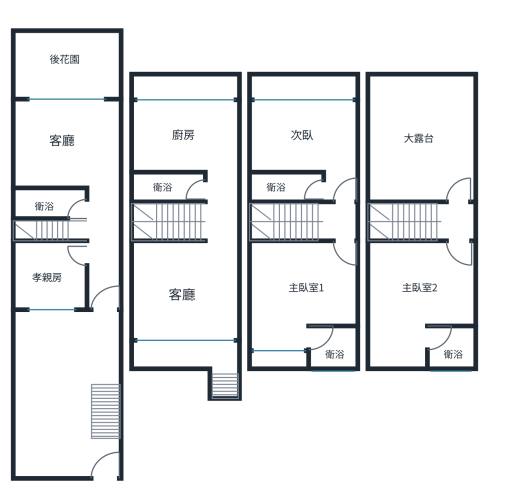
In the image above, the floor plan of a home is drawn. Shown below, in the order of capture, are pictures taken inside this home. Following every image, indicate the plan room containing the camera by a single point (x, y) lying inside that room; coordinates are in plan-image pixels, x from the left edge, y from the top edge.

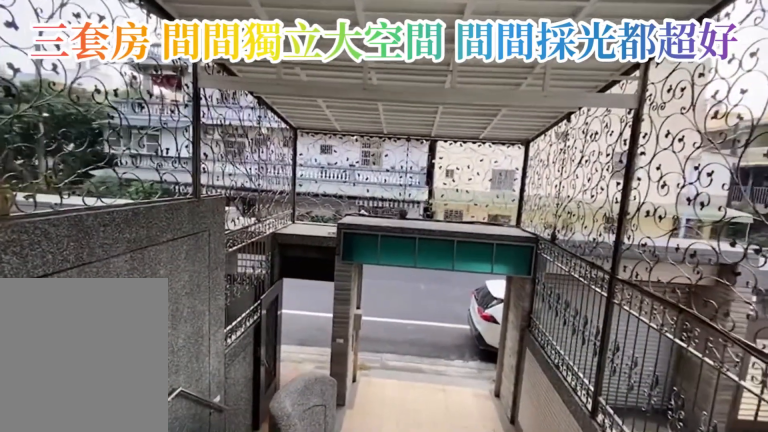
(219, 357)
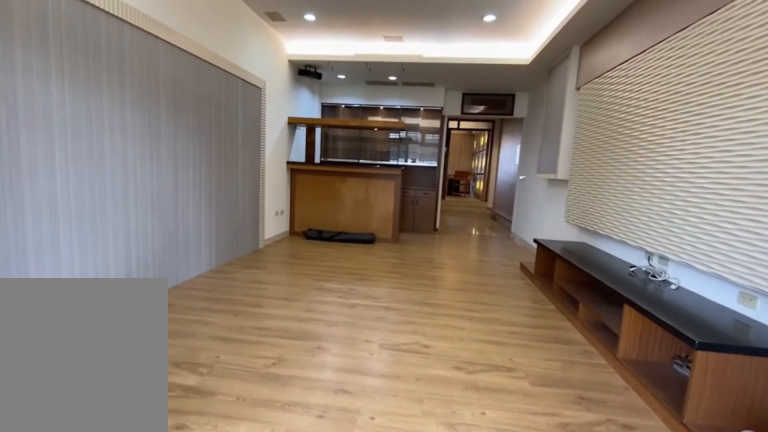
(206, 289)
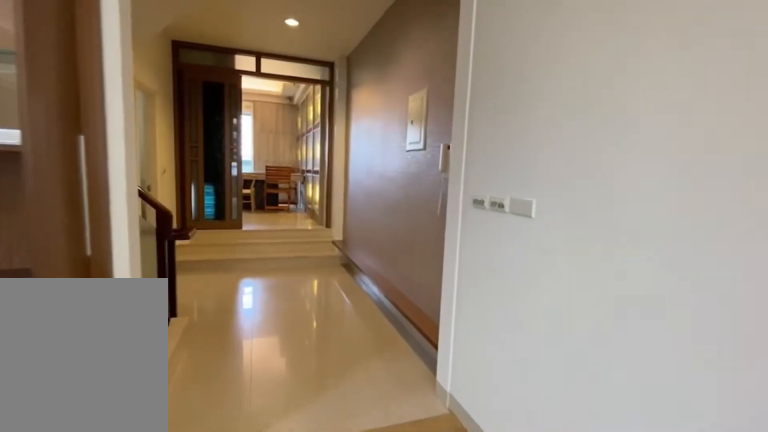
(206, 289)
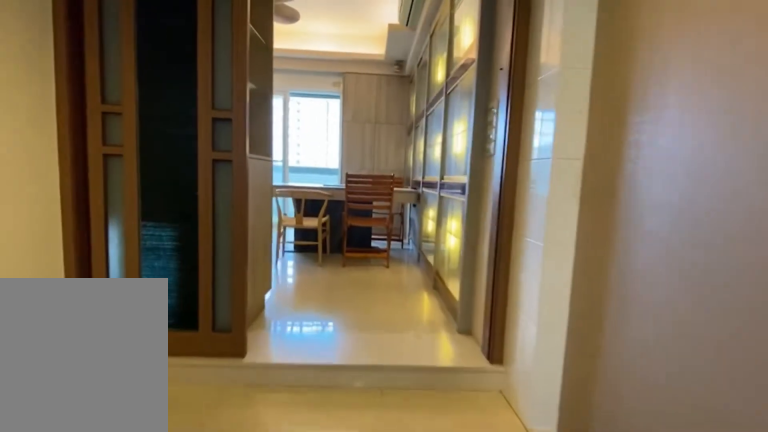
(221, 223)
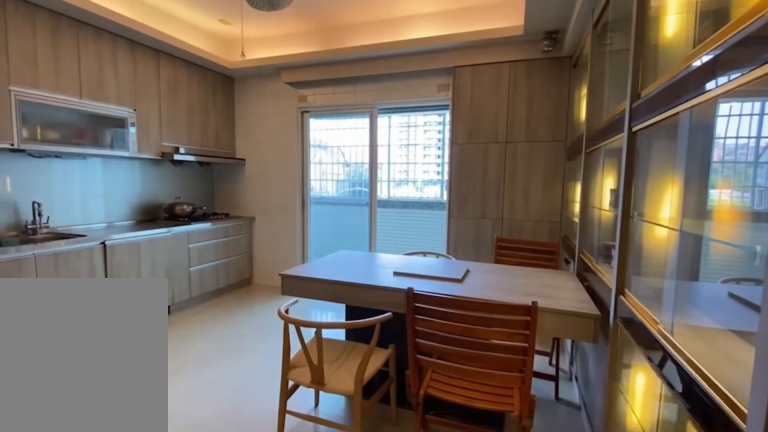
(182, 137)
